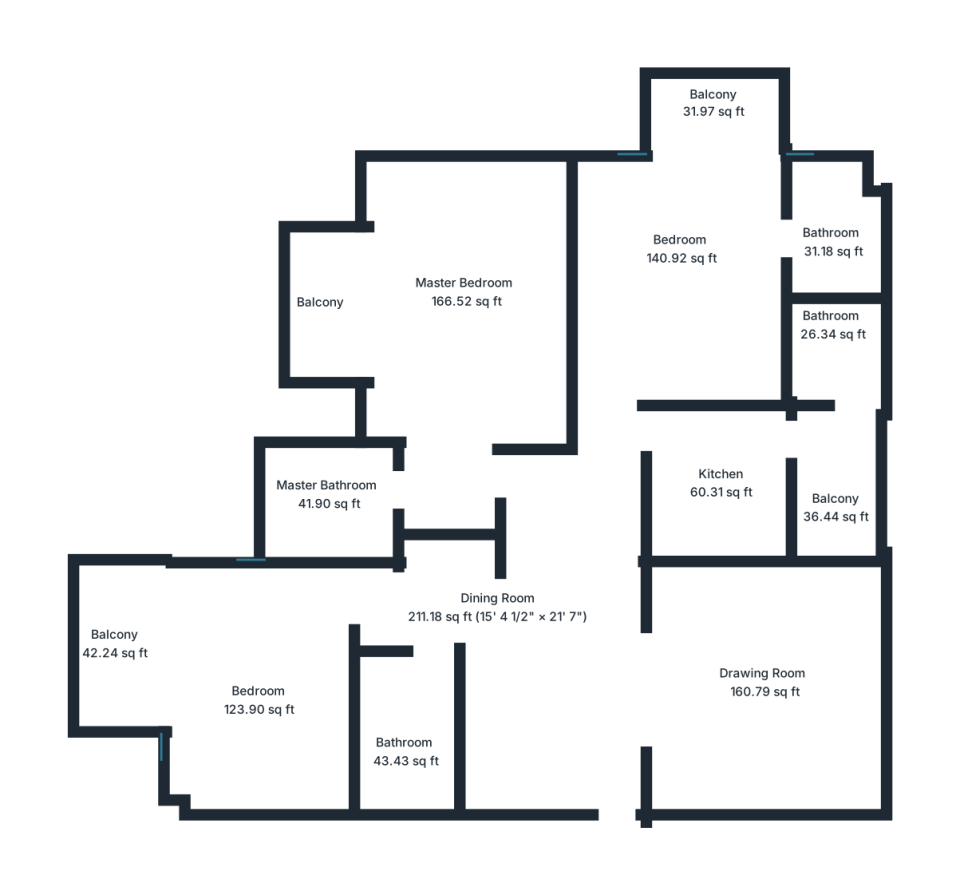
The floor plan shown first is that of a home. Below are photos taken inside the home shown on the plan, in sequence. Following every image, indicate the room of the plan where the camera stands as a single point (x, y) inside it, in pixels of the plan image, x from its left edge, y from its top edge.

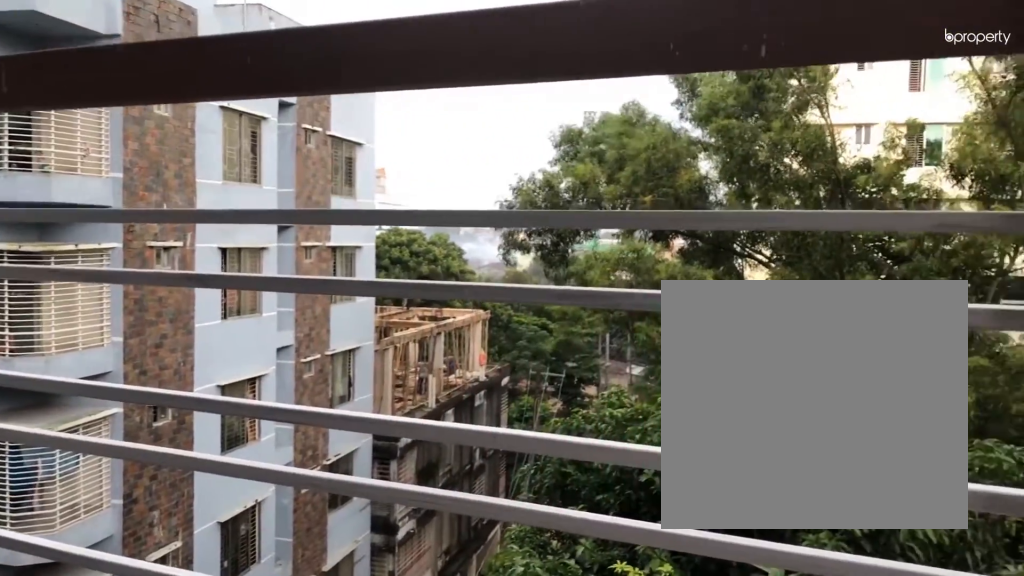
(118, 638)
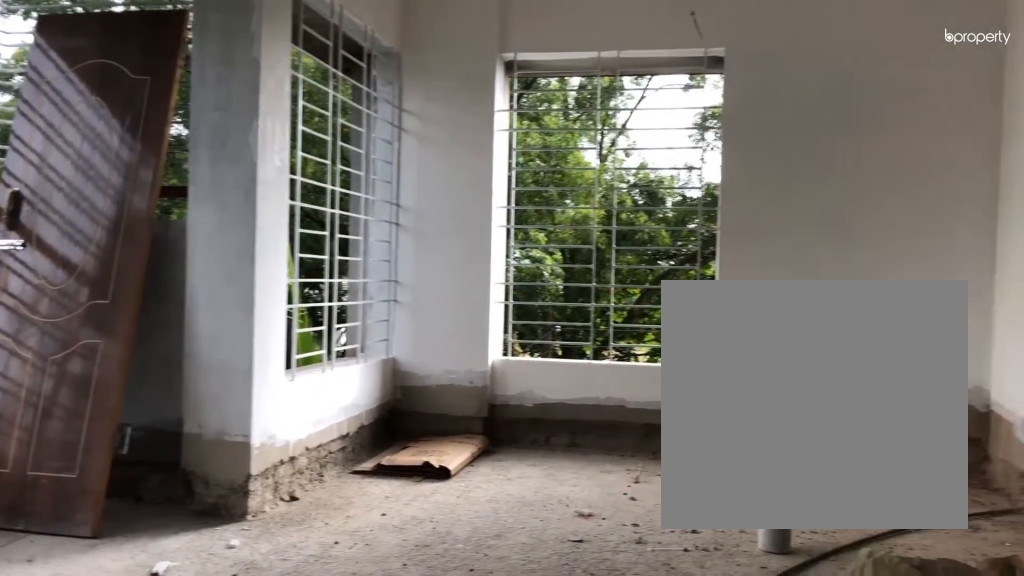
(468, 294)
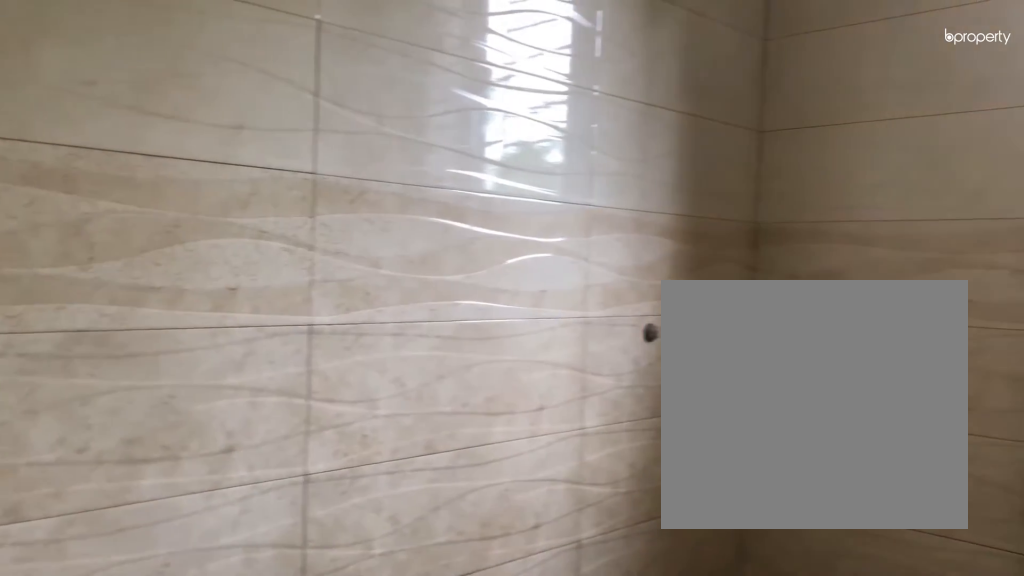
(333, 491)
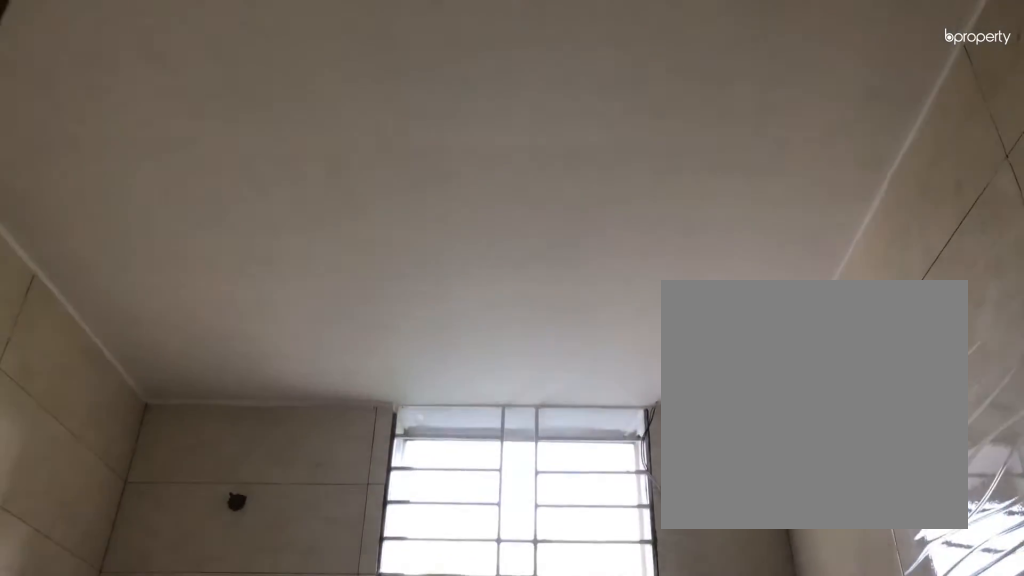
(334, 489)
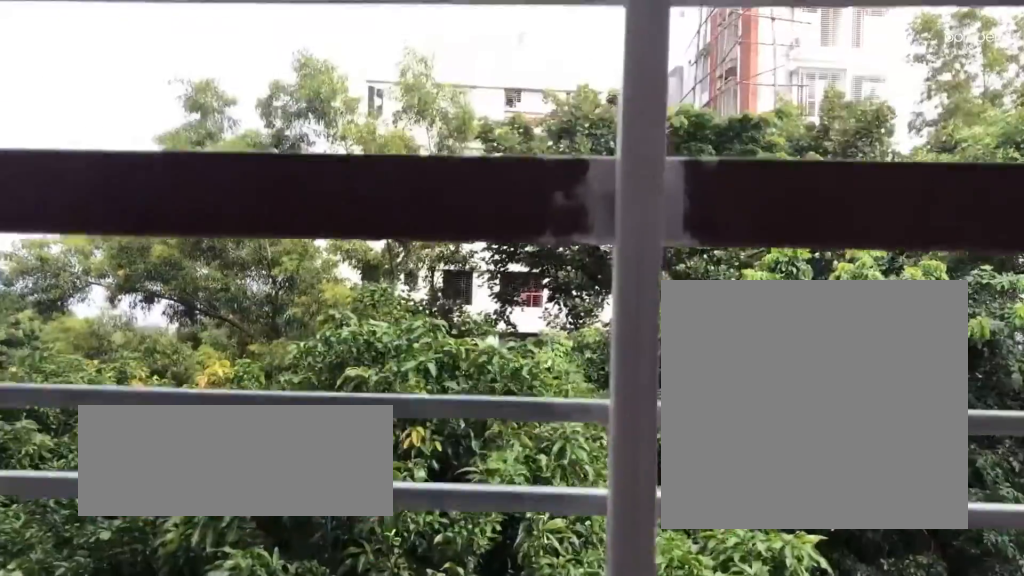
(320, 309)
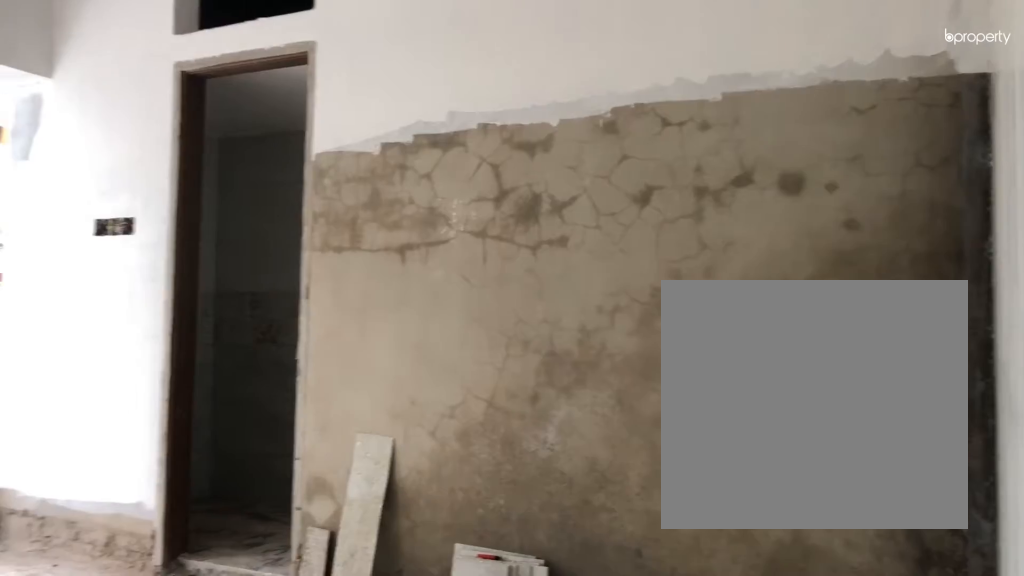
(681, 250)
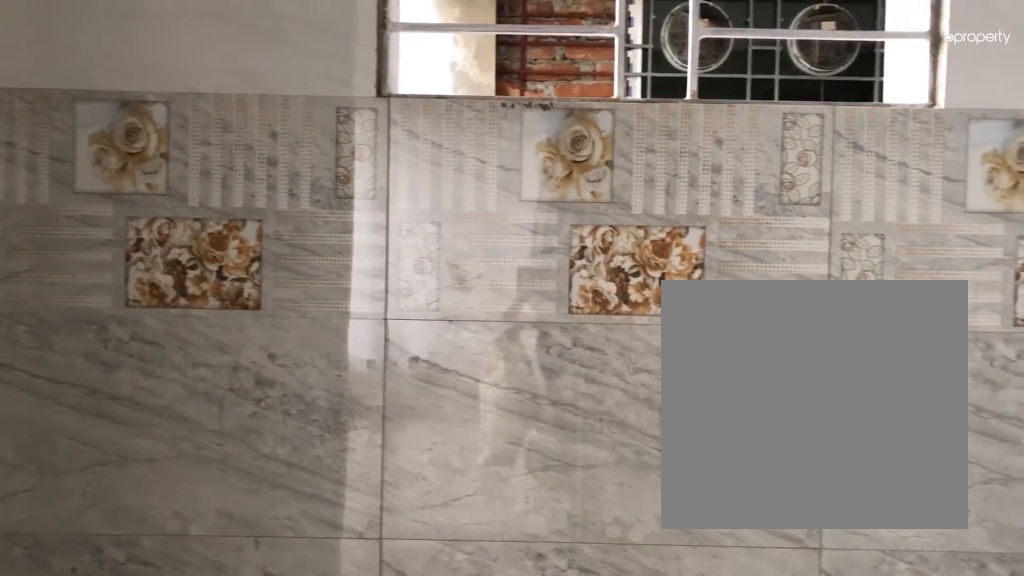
(831, 240)
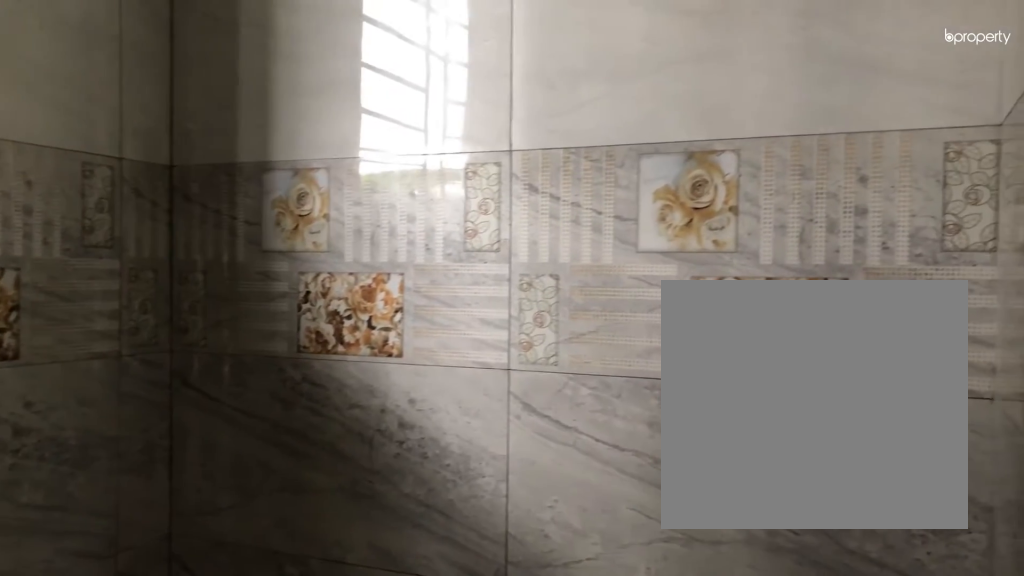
(831, 240)
